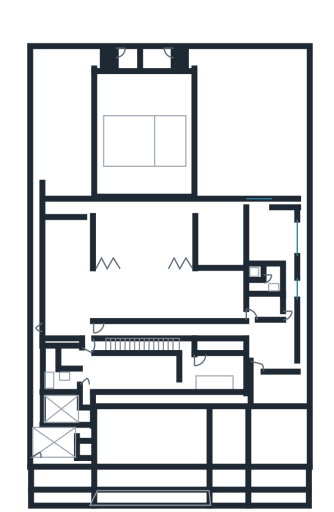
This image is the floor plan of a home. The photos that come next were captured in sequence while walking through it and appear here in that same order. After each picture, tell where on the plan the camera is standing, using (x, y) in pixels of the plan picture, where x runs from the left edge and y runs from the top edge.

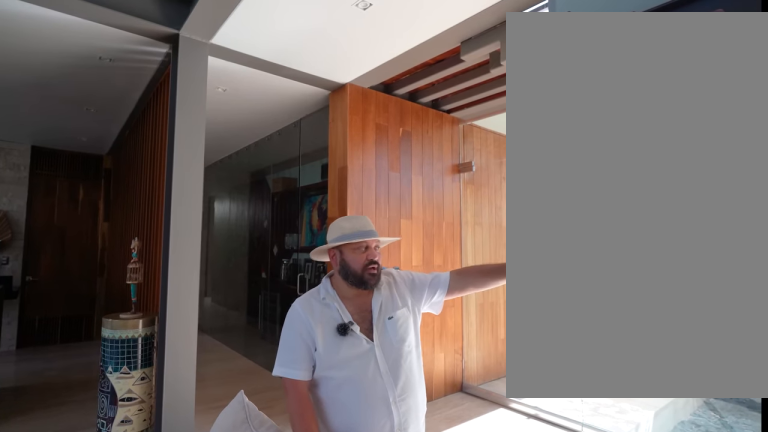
(166, 326)
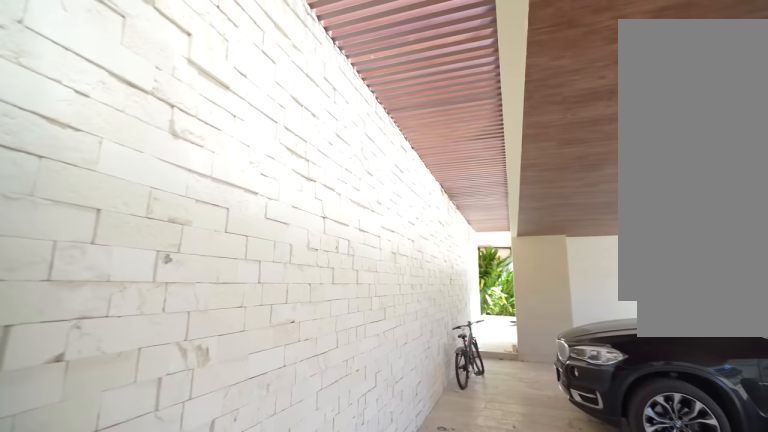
(95, 398)
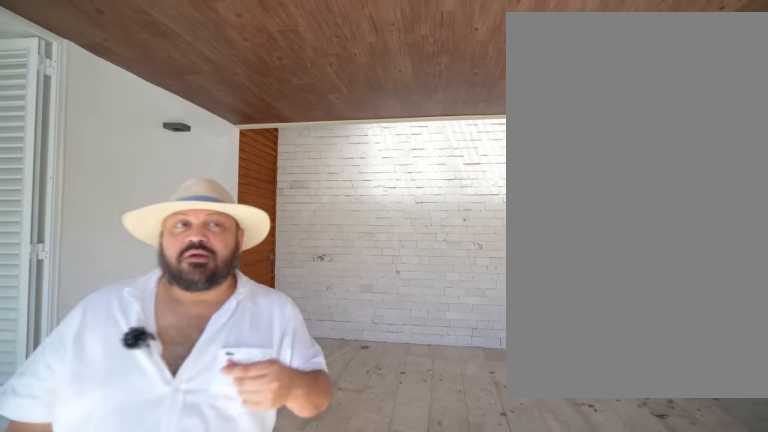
(121, 412)
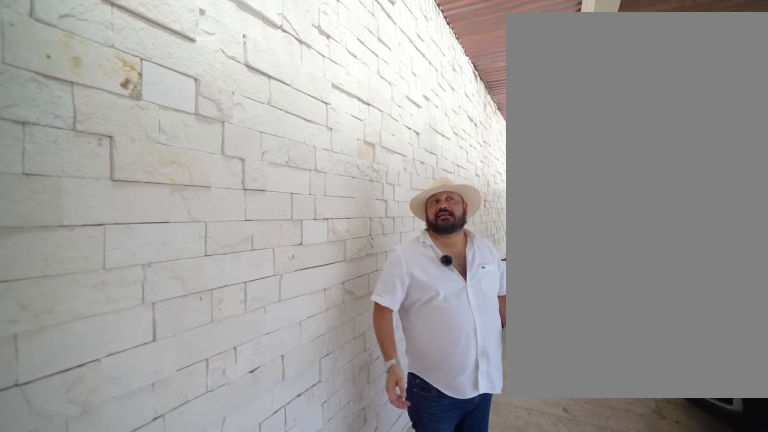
(125, 408)
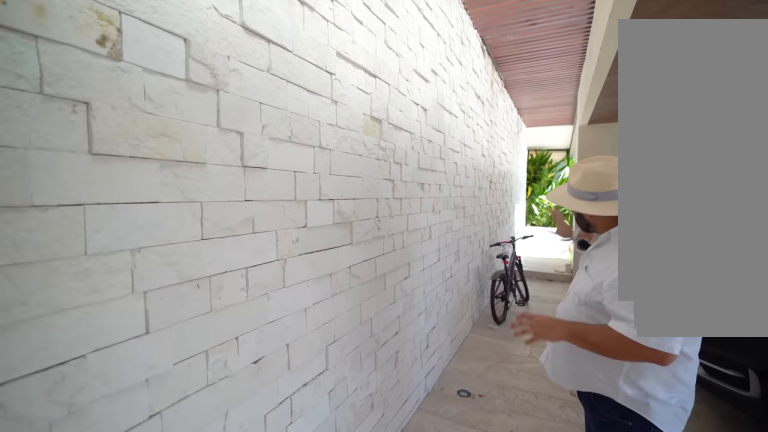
(124, 408)
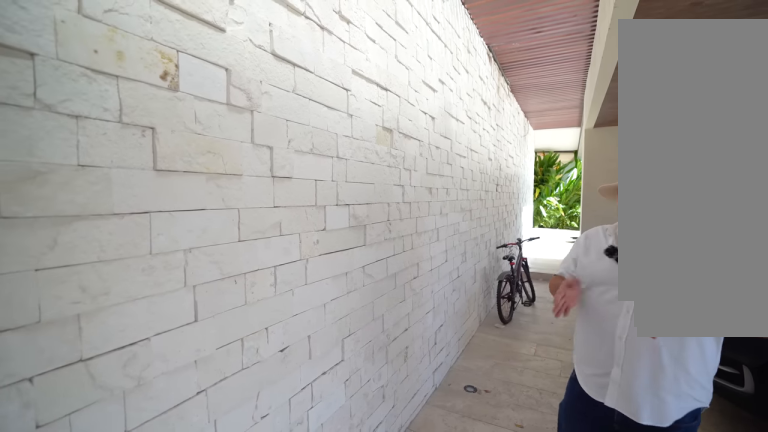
(124, 407)
